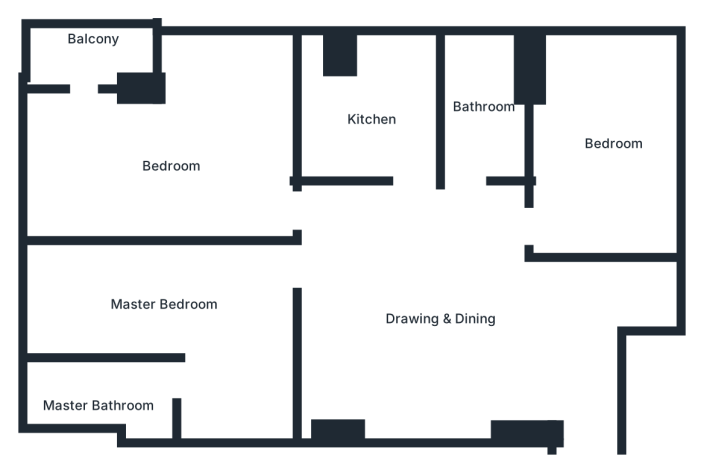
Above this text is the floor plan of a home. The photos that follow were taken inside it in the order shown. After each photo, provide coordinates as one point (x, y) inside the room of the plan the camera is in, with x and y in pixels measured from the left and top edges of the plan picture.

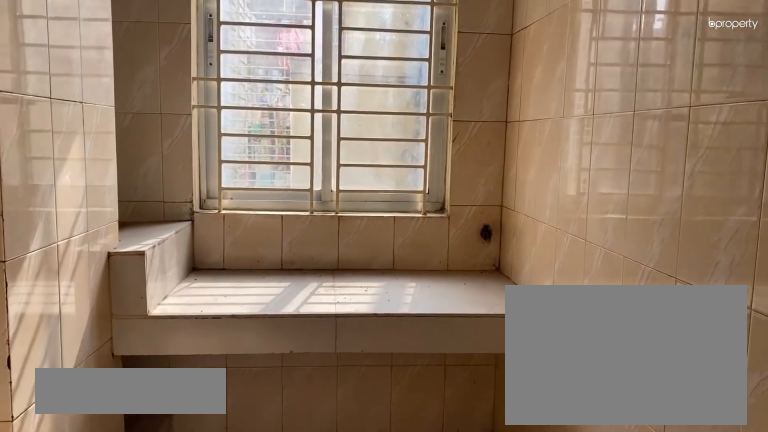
(375, 107)
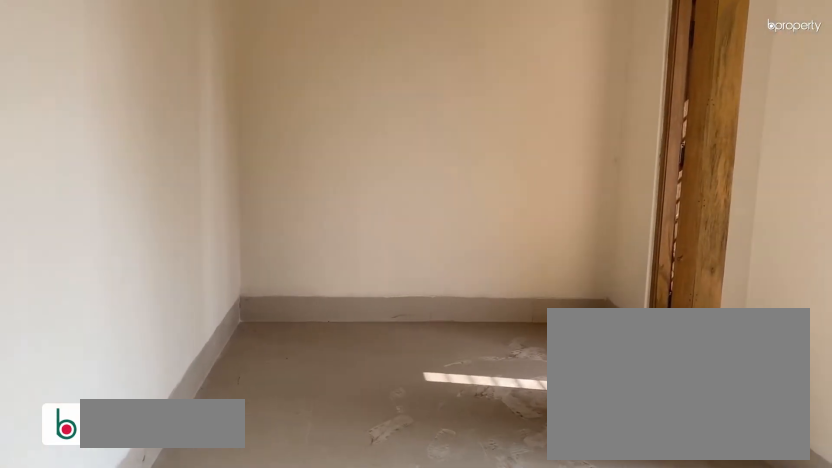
(169, 172)
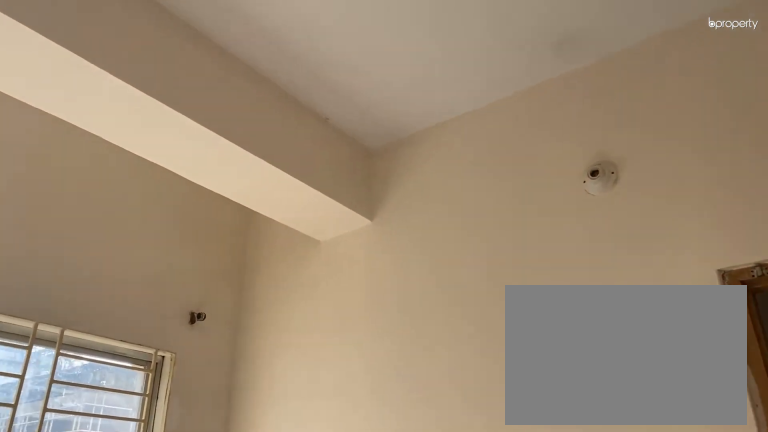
(169, 172)
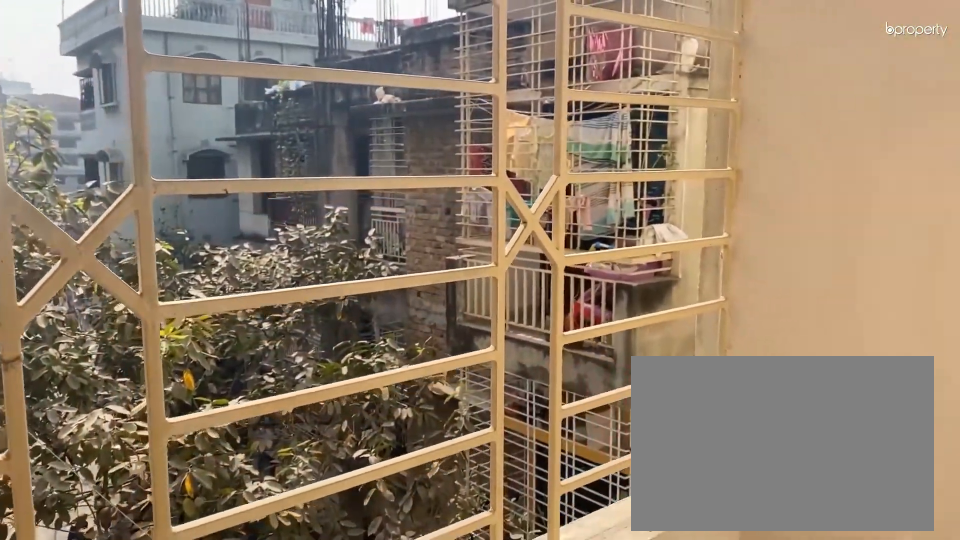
(89, 53)
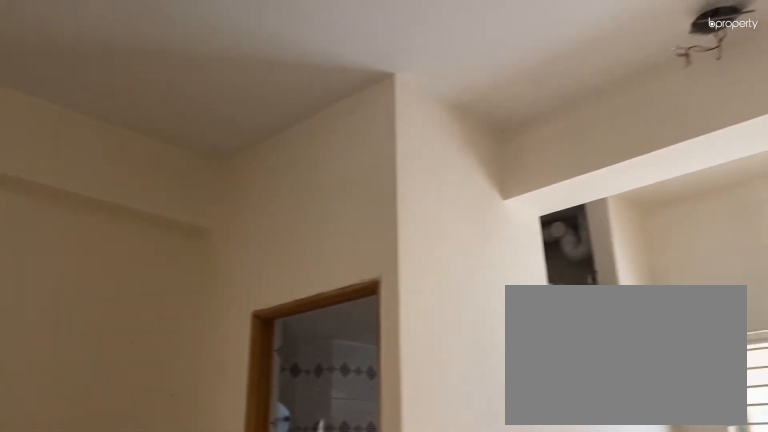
(216, 324)
